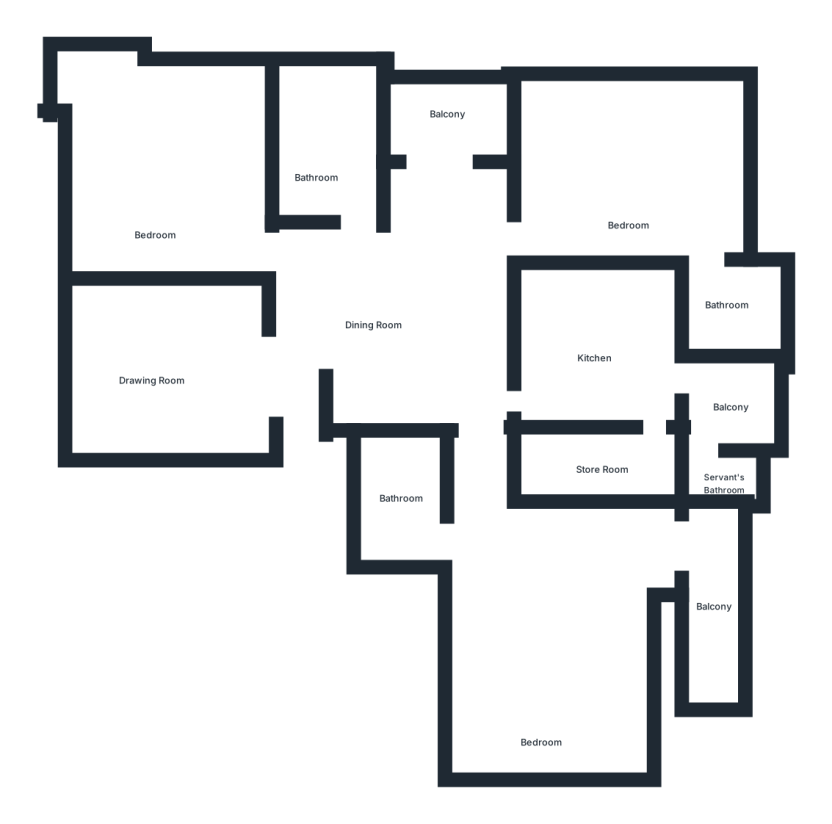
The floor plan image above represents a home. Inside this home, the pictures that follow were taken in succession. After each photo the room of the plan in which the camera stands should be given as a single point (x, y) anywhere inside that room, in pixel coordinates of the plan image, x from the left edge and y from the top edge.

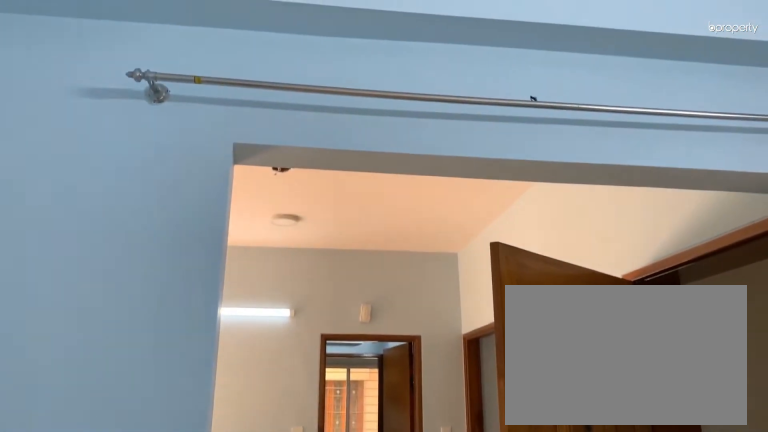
(150, 360)
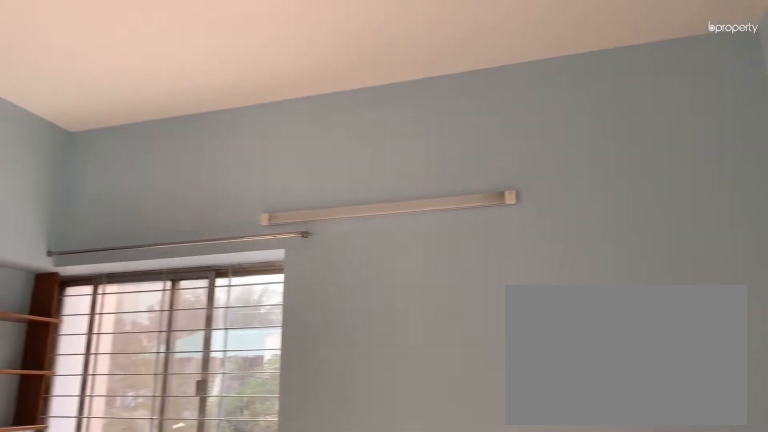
(155, 190)
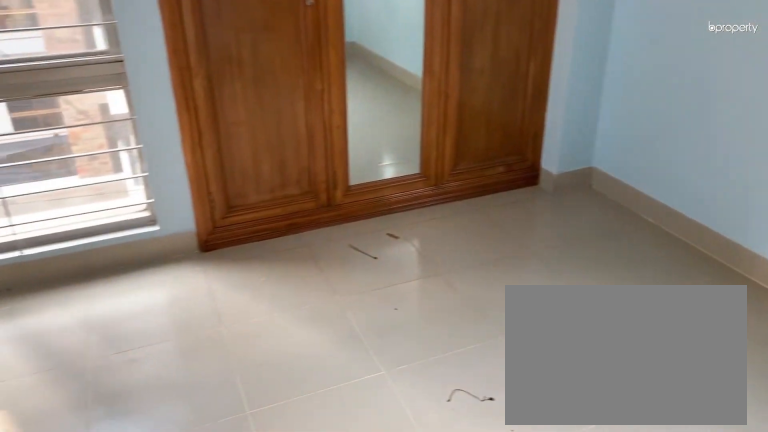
(633, 179)
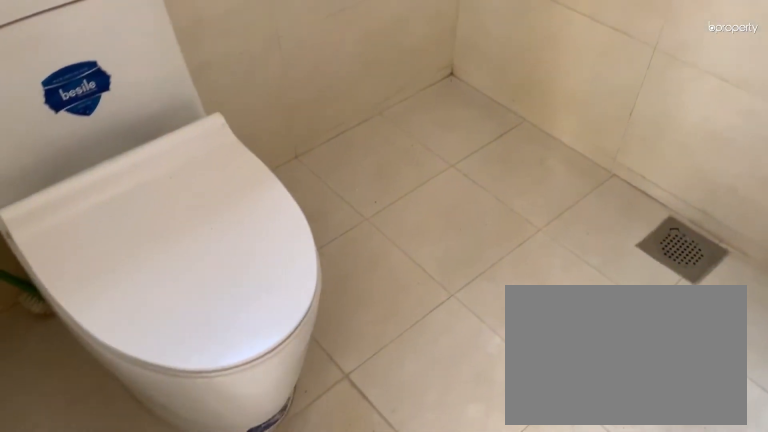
(727, 307)
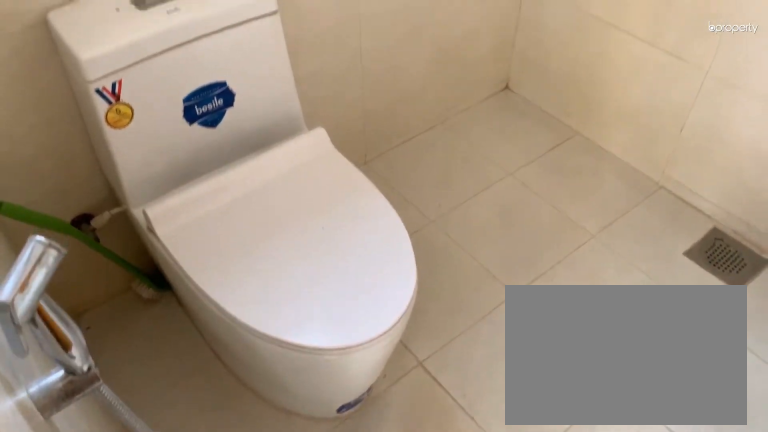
(727, 307)
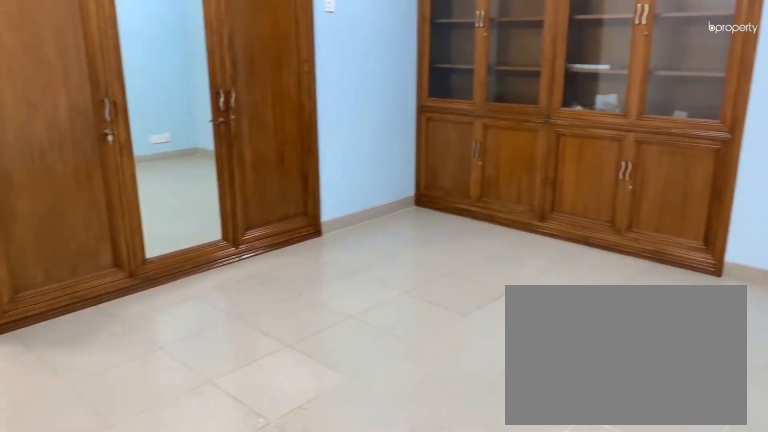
(552, 651)
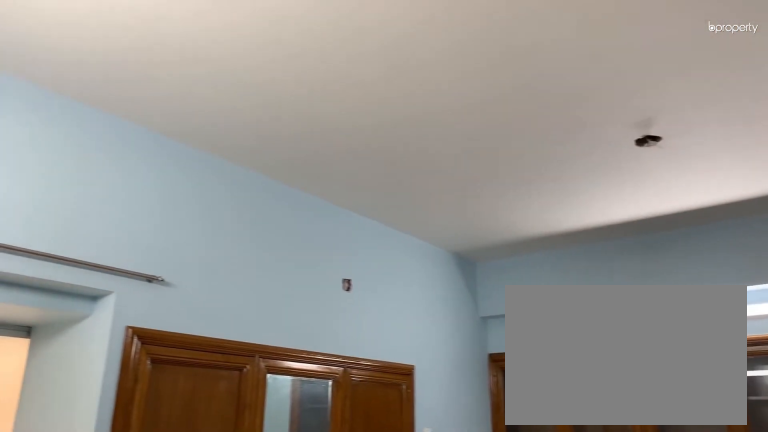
(552, 651)
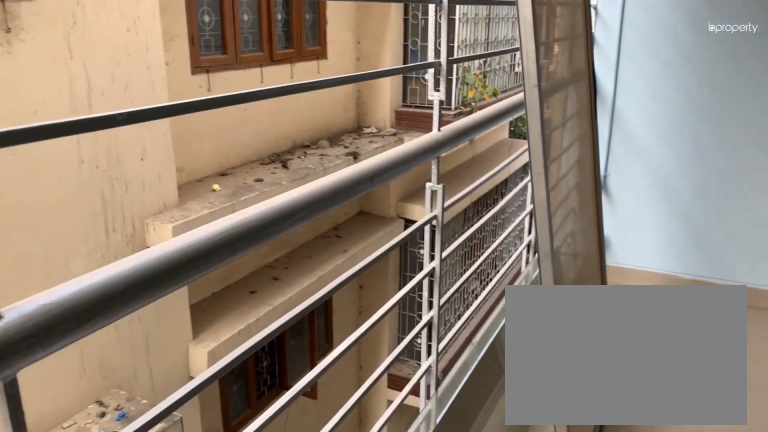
(710, 623)
